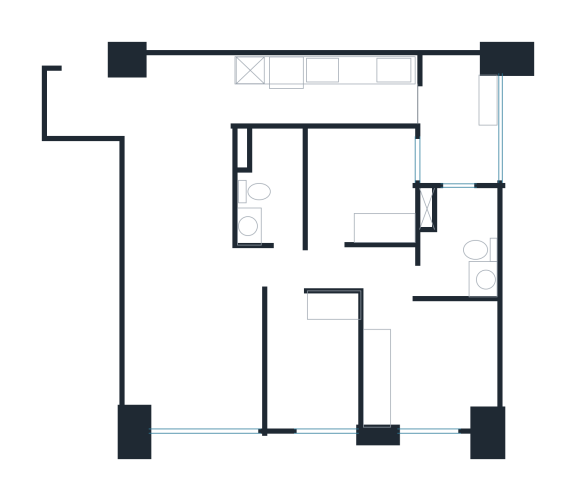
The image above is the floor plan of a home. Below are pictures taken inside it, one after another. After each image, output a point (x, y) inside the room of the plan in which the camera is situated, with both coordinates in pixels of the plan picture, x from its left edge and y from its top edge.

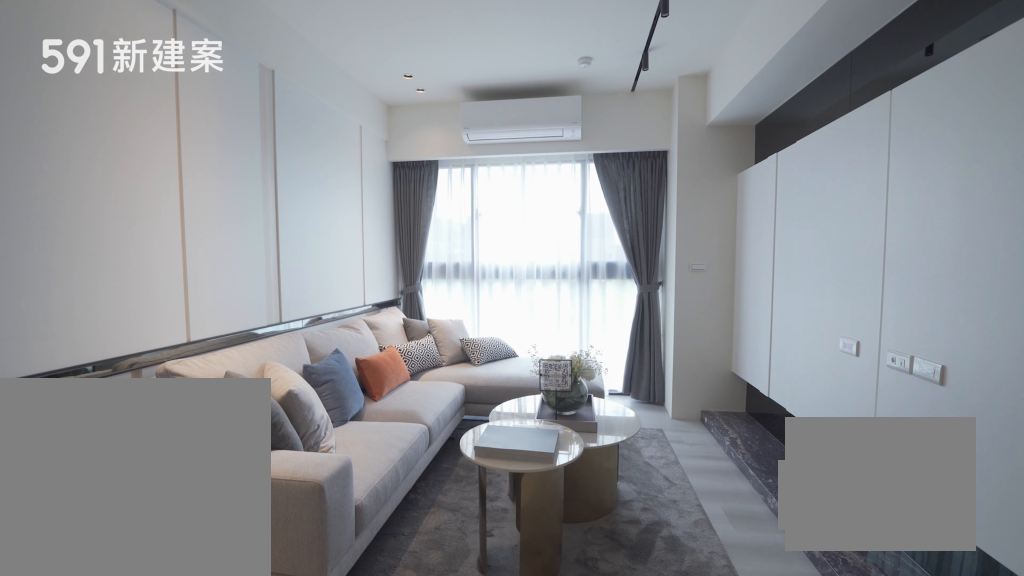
(194, 335)
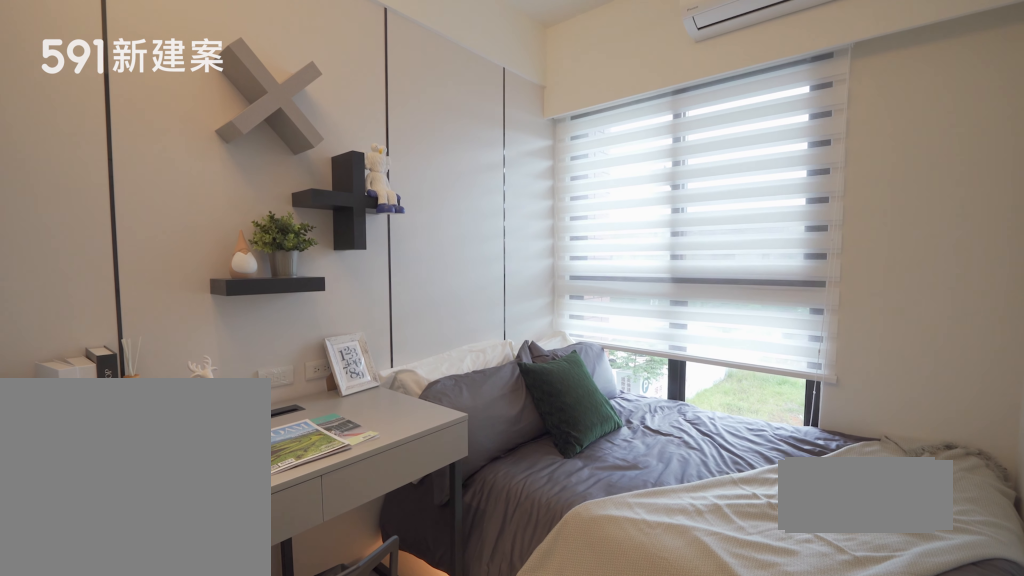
(316, 362)
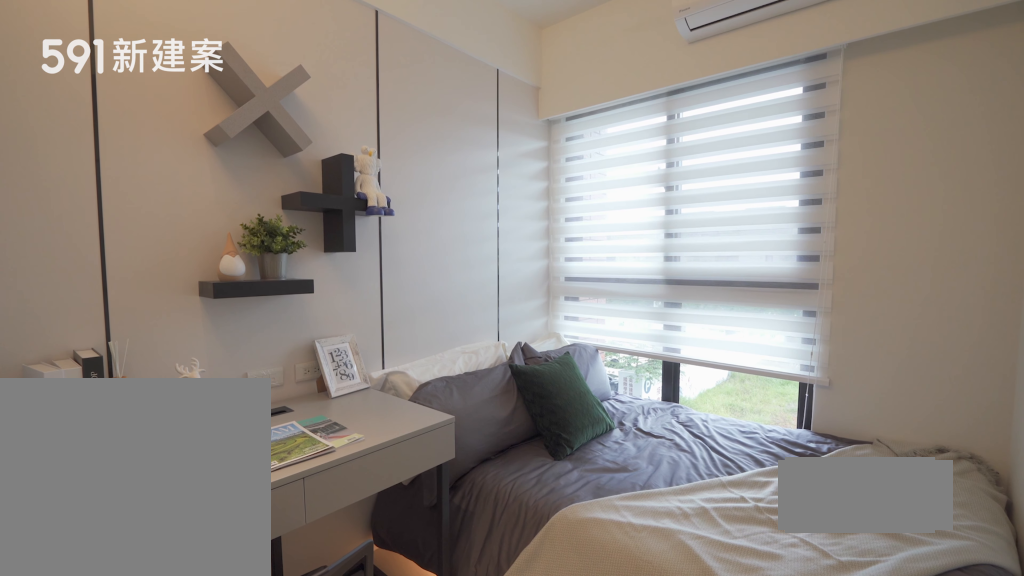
(316, 362)
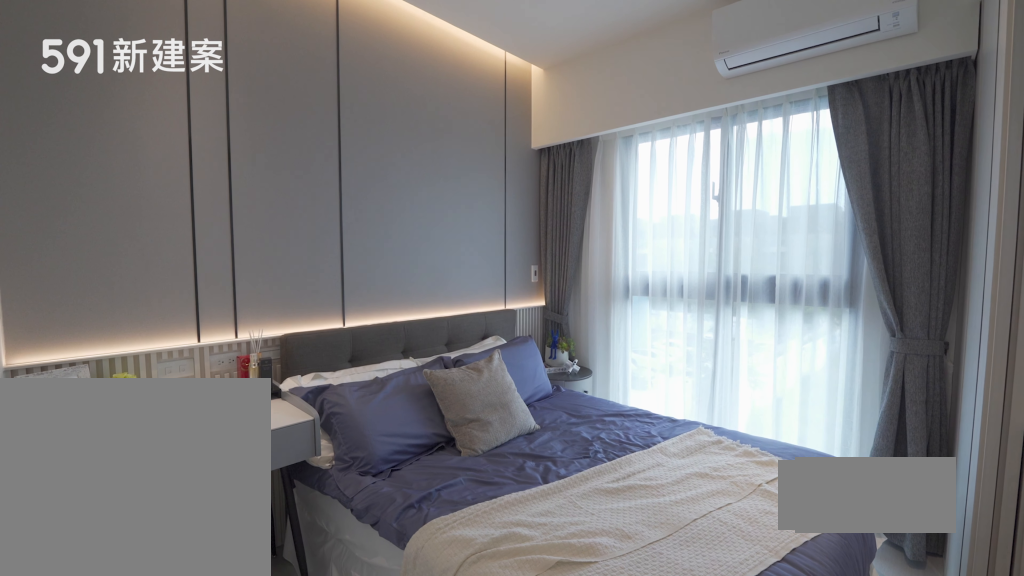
(426, 351)
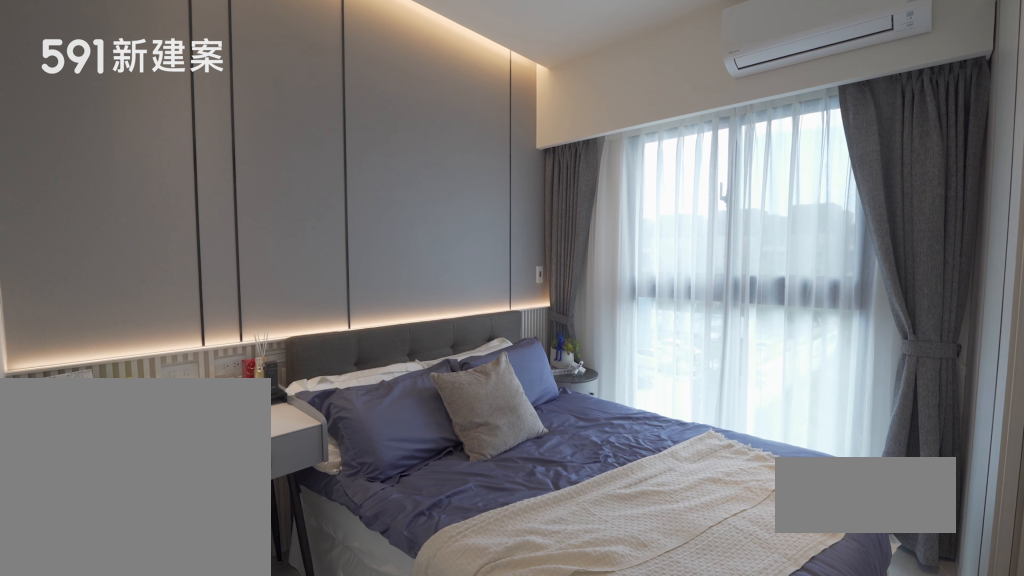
(426, 351)
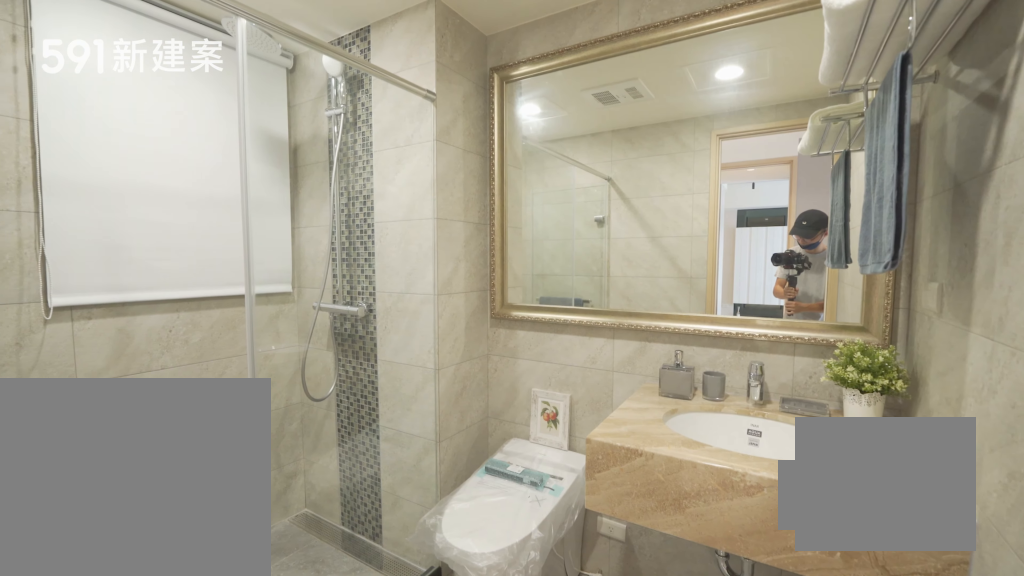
(462, 241)
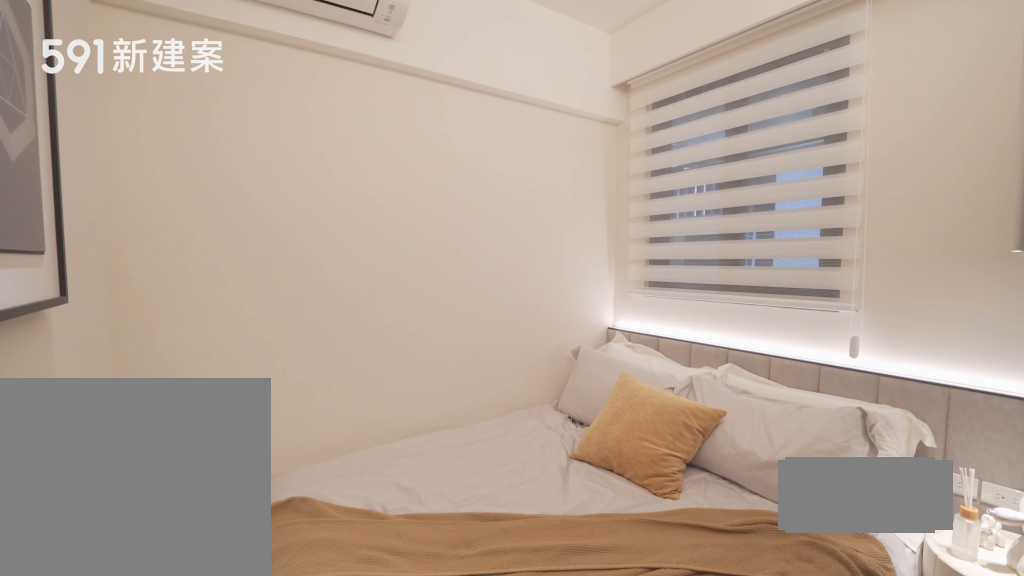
(364, 183)
